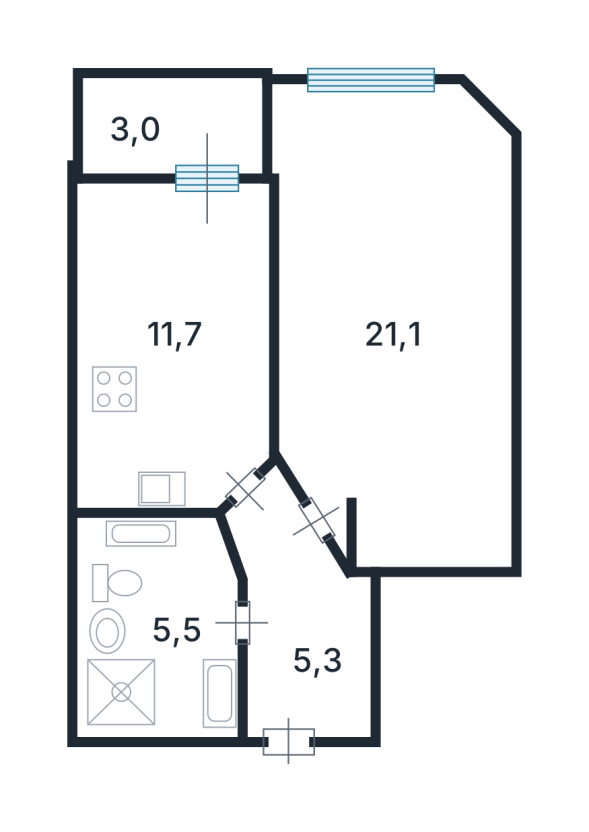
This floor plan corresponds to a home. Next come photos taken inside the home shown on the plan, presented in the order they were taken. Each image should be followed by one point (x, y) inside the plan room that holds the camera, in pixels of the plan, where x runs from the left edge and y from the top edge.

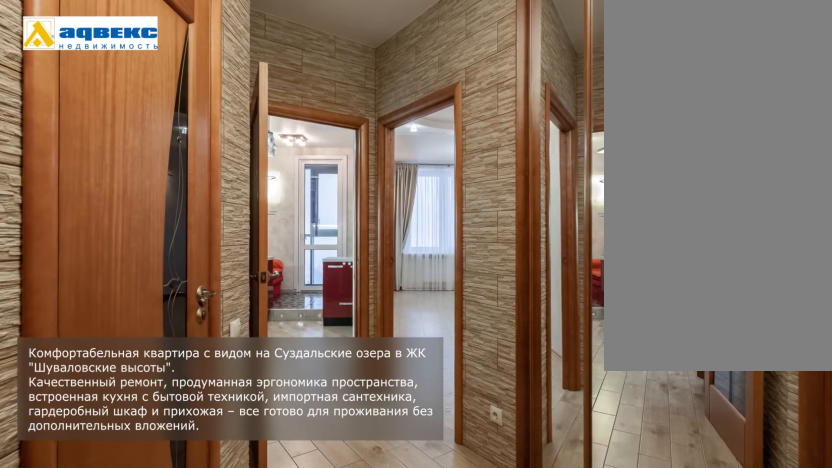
(293, 614)
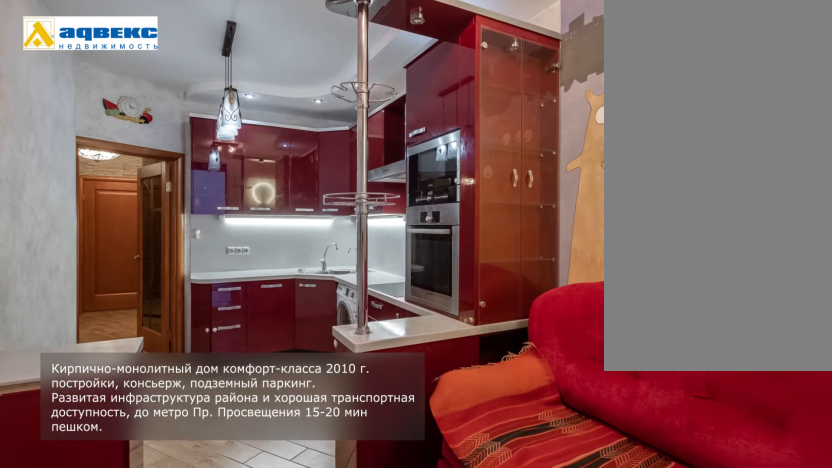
(175, 331)
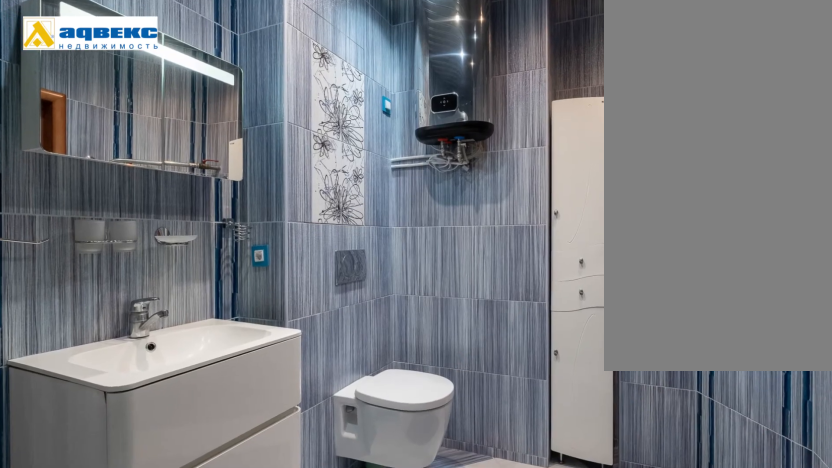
(162, 635)
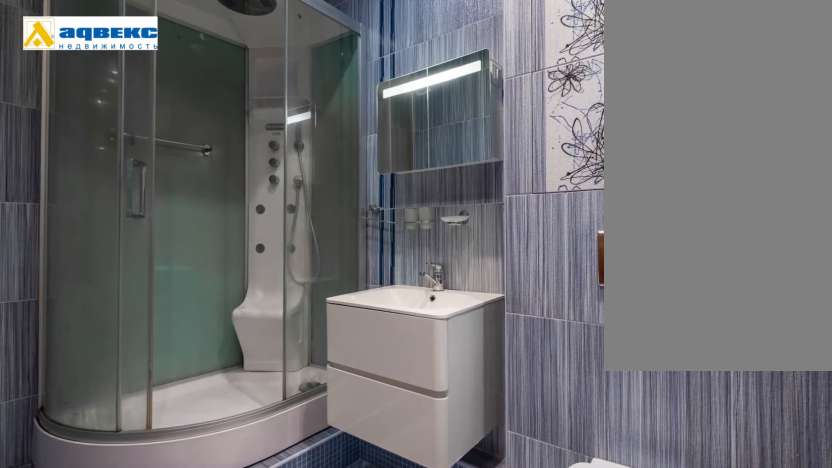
(162, 635)
